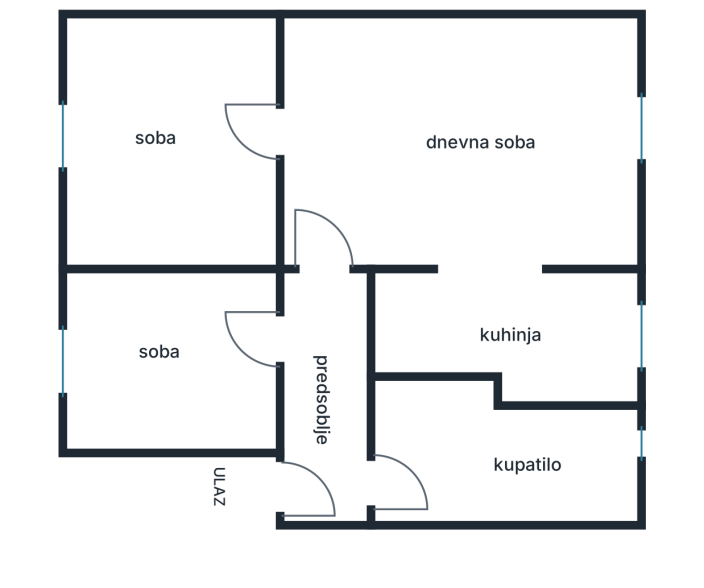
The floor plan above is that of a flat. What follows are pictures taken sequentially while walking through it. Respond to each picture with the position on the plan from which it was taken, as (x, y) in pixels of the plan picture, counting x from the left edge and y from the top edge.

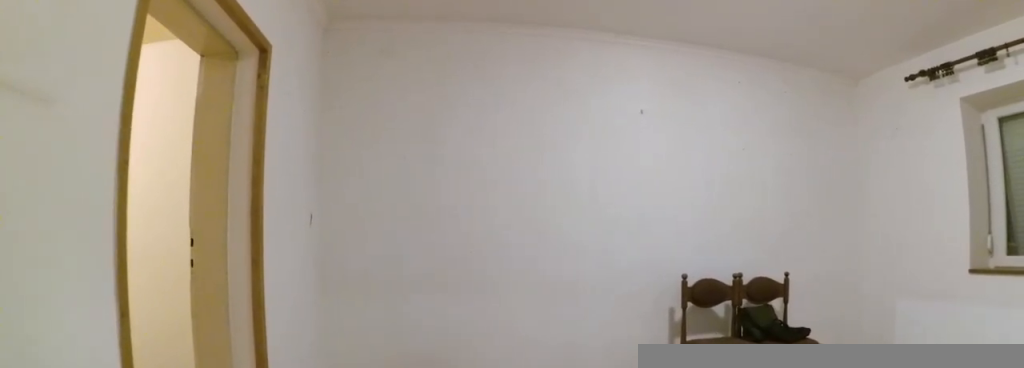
(329, 220)
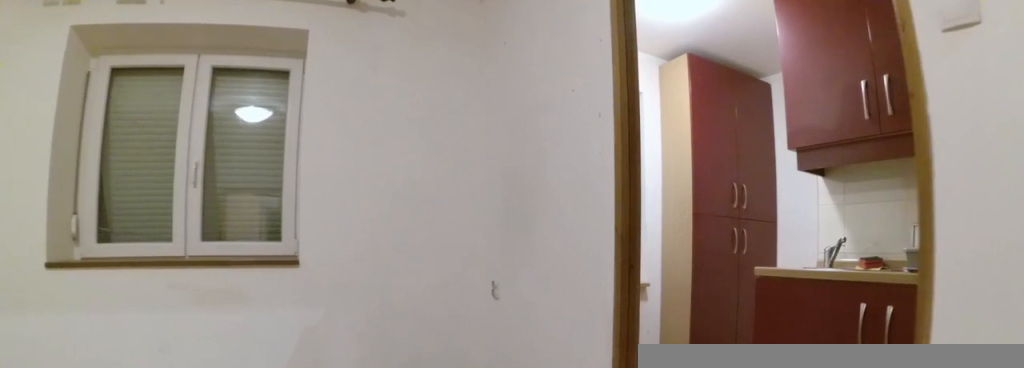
(370, 164)
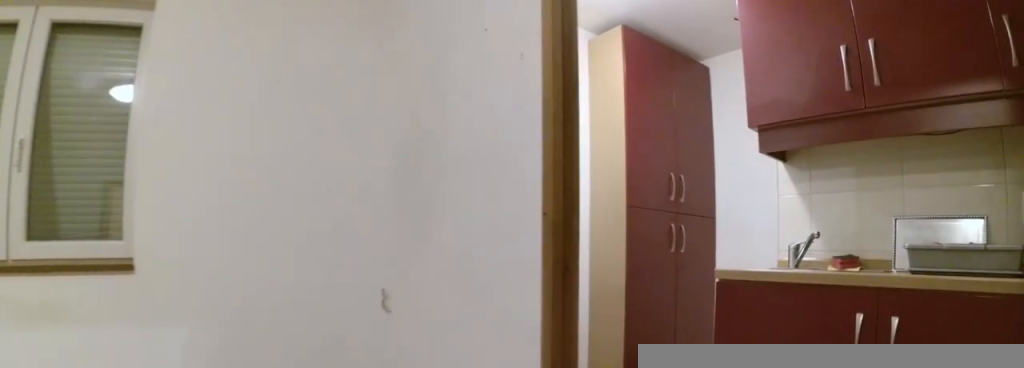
(410, 201)
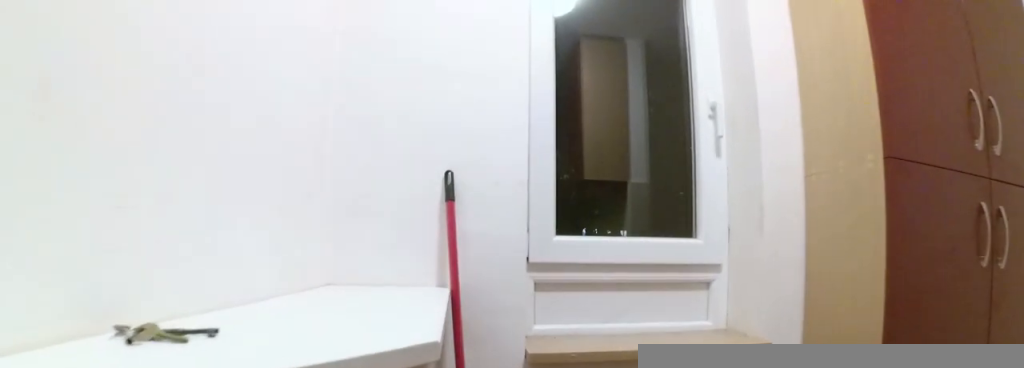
(519, 298)
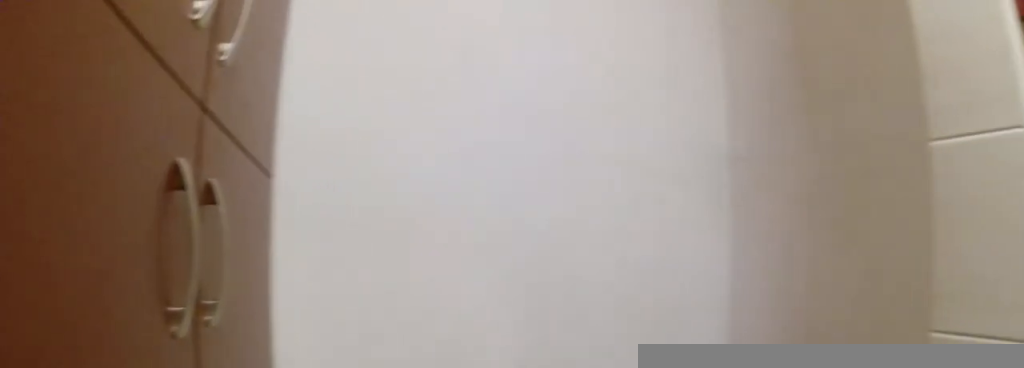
(625, 295)
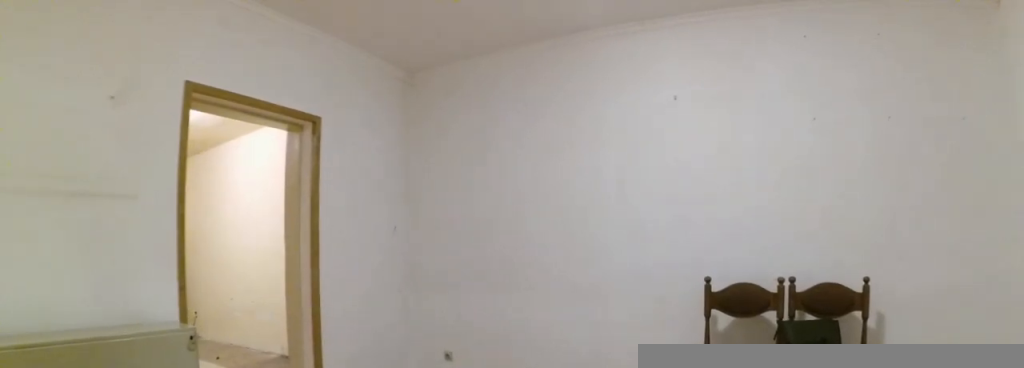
(518, 268)
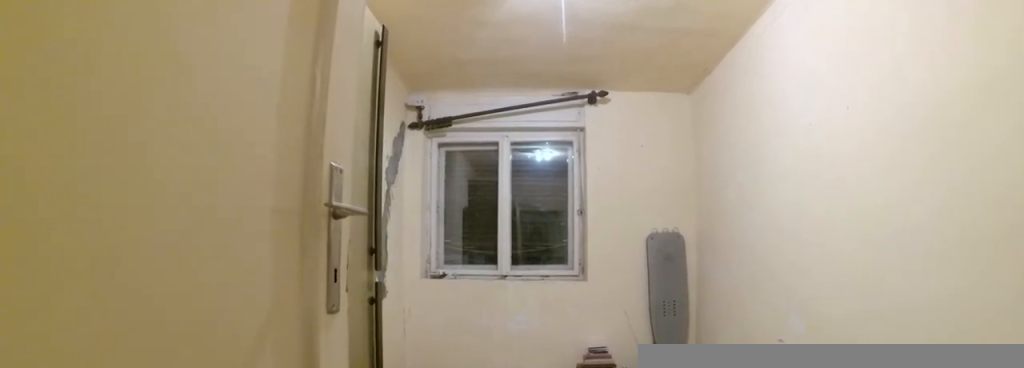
(301, 149)
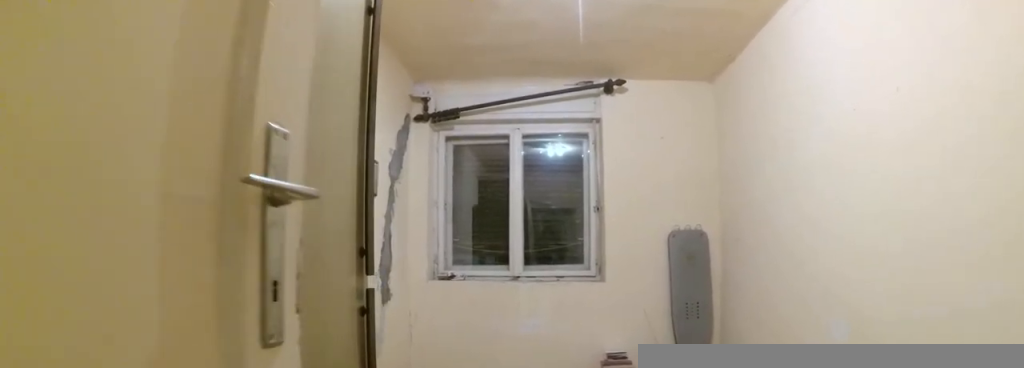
(282, 149)
